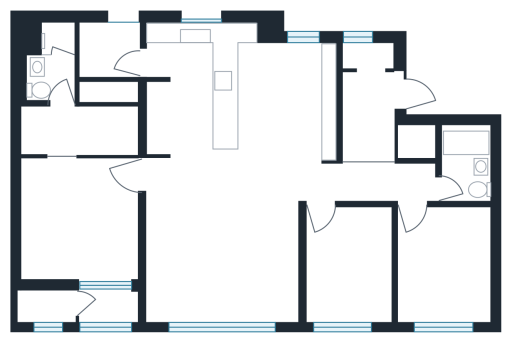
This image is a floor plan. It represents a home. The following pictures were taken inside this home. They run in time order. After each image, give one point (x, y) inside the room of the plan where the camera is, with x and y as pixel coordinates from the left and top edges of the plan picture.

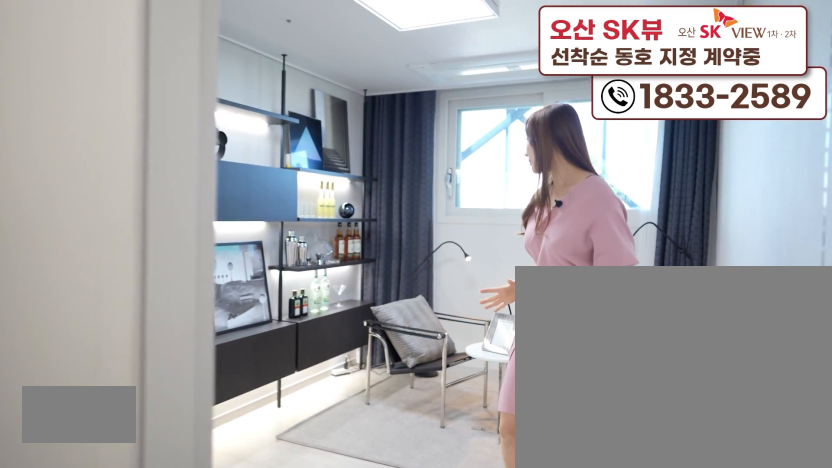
(439, 291)
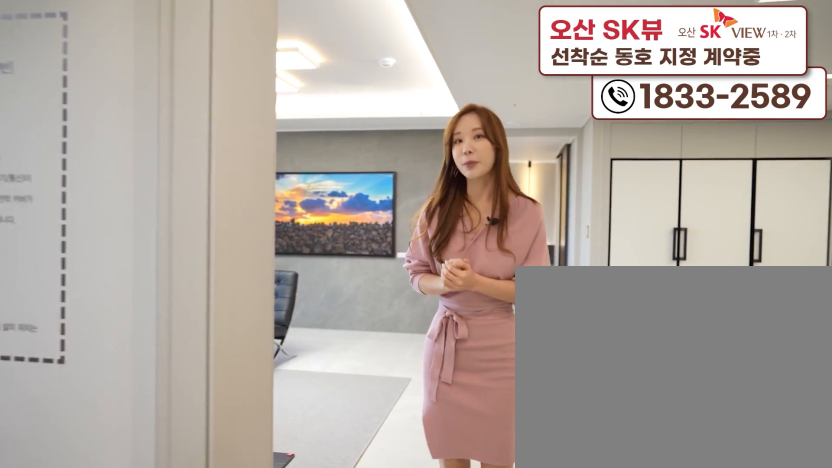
(224, 282)
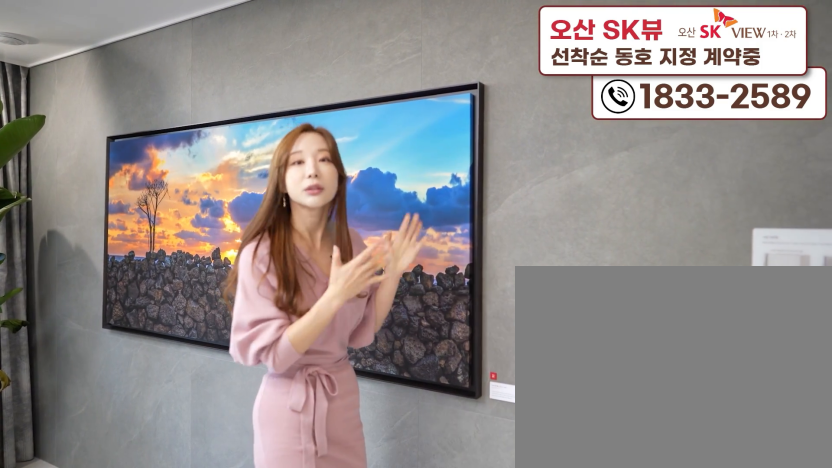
(224, 282)
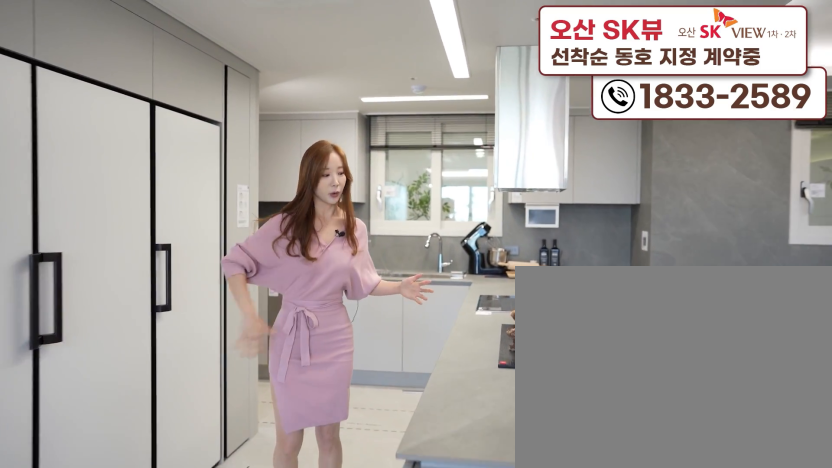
(204, 162)
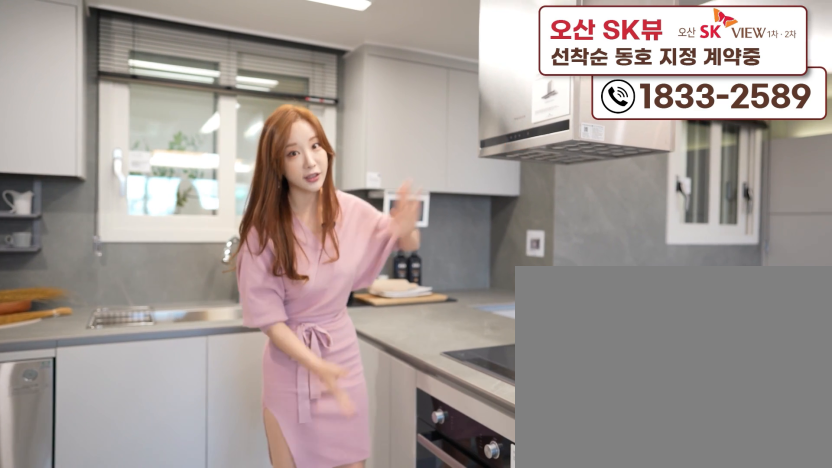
(204, 162)
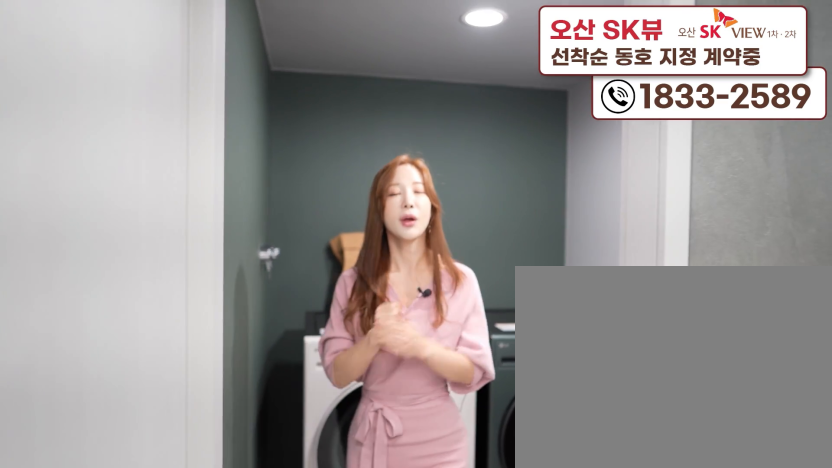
(116, 58)
